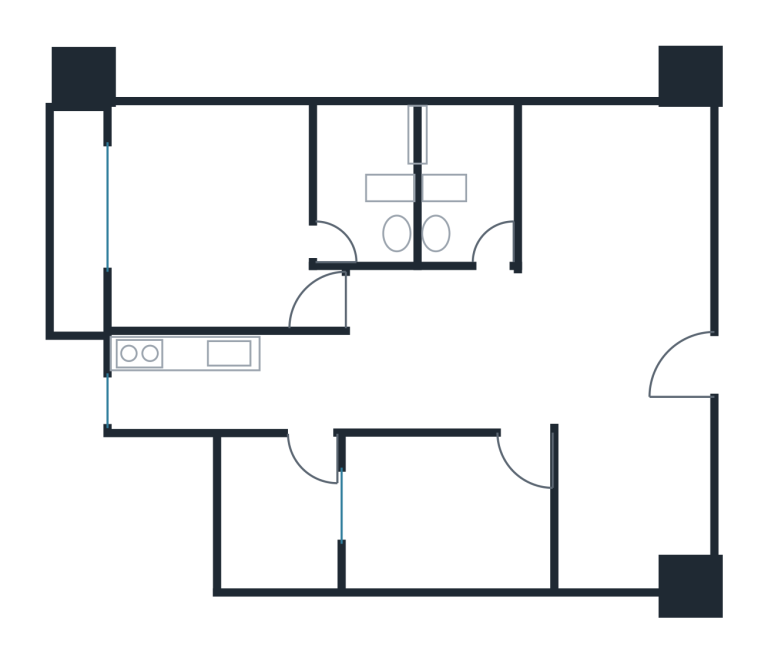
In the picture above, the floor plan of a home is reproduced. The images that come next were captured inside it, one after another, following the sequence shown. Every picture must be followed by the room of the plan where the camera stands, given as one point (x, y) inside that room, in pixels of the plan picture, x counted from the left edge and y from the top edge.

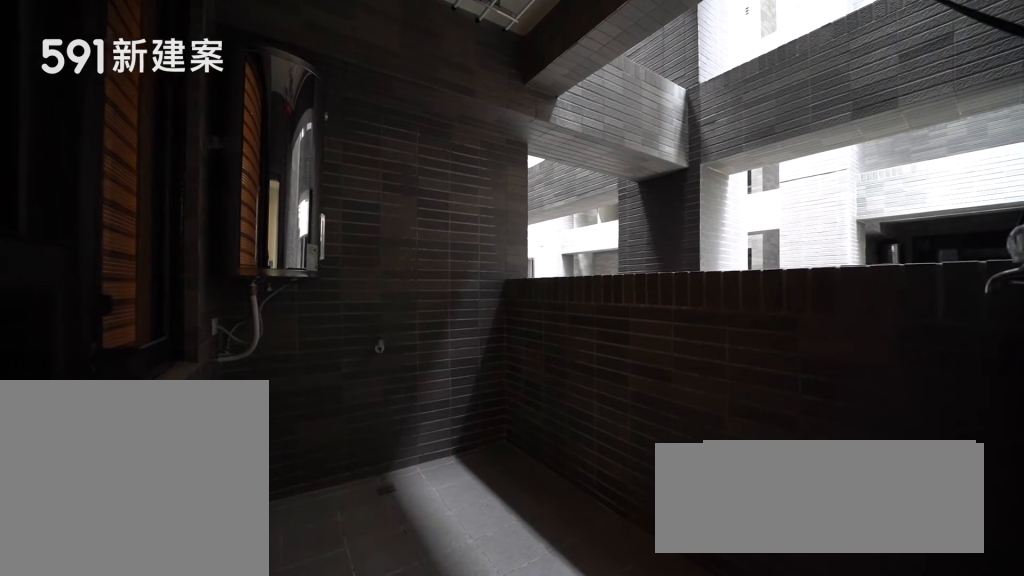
(277, 517)
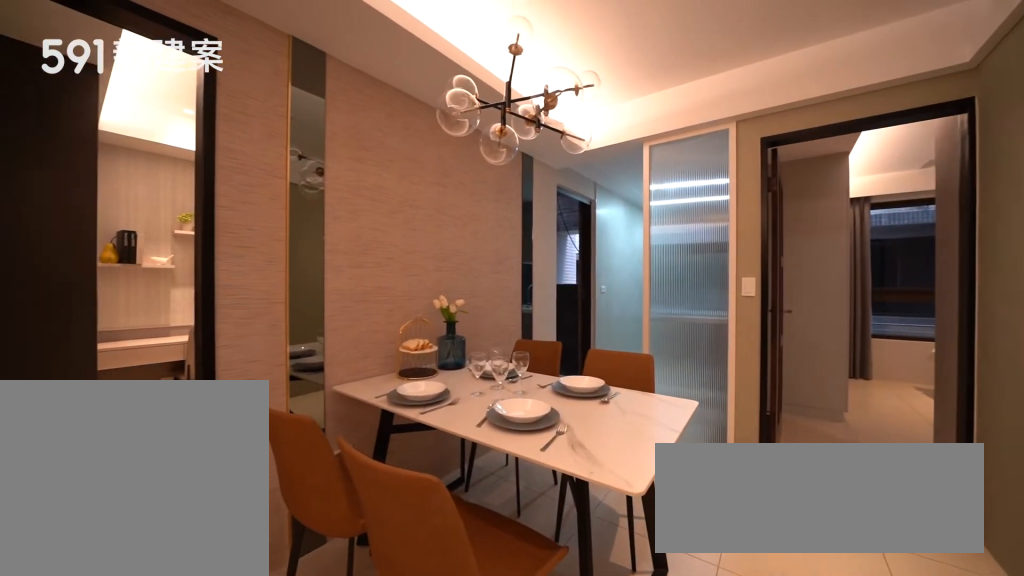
(430, 373)
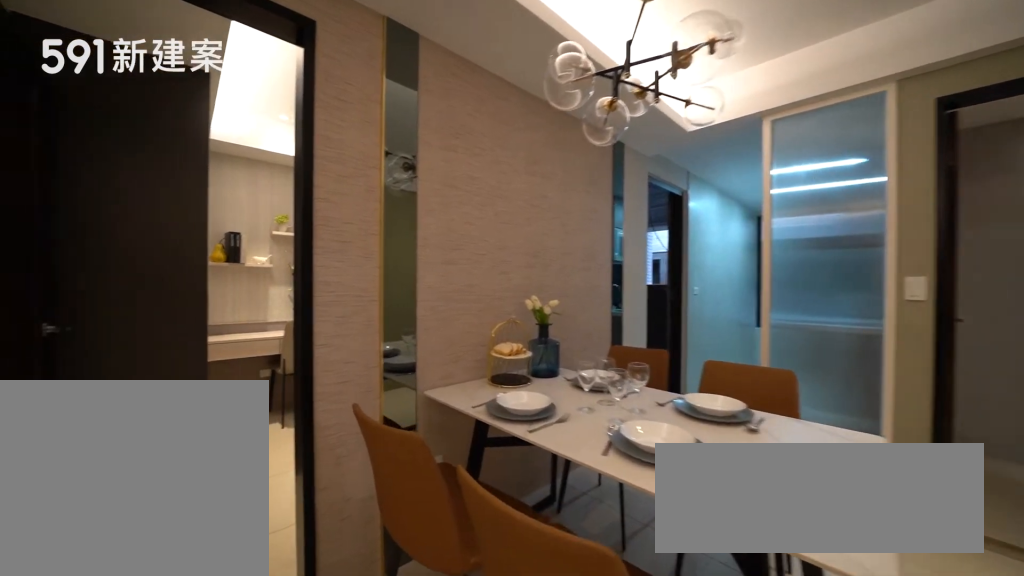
(430, 373)
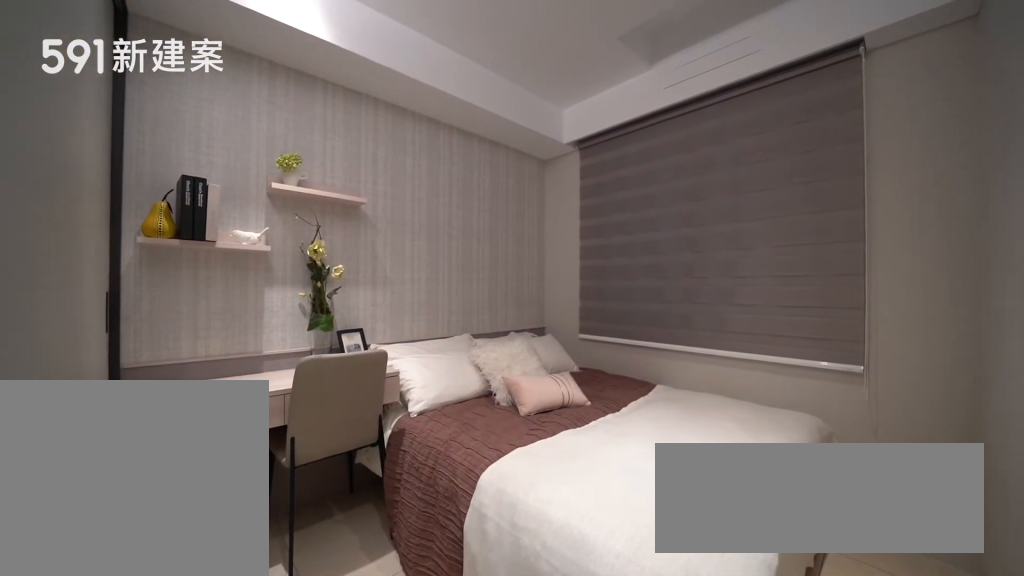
(445, 511)
